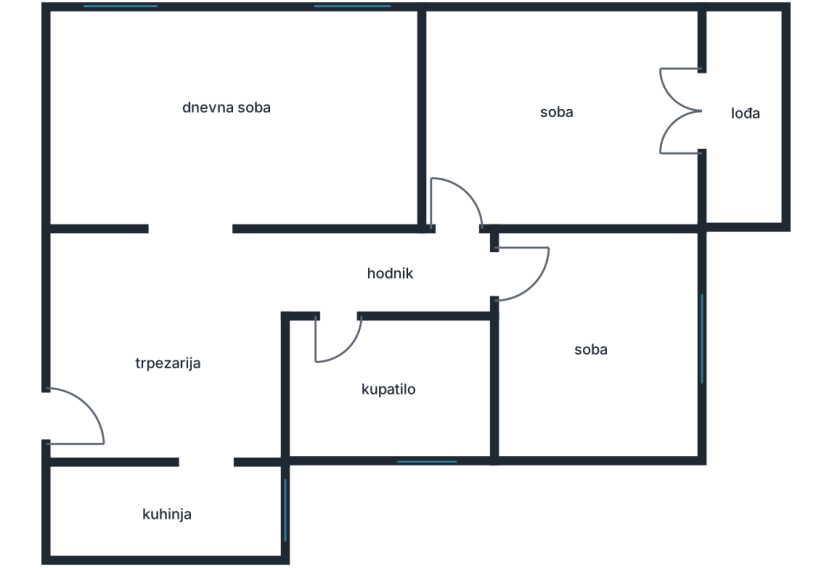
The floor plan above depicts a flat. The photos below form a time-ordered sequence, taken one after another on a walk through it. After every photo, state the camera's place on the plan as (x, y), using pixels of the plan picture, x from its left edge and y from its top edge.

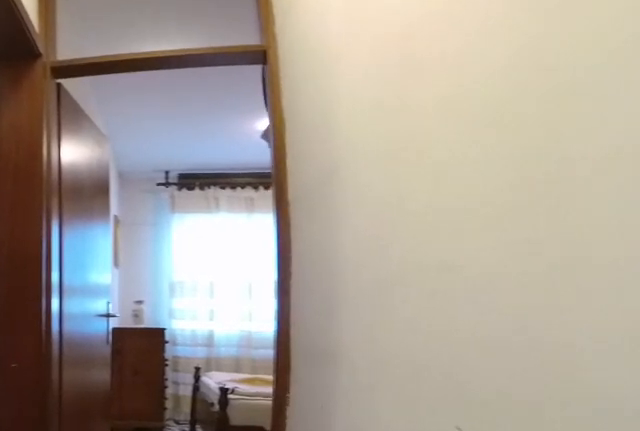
(347, 280)
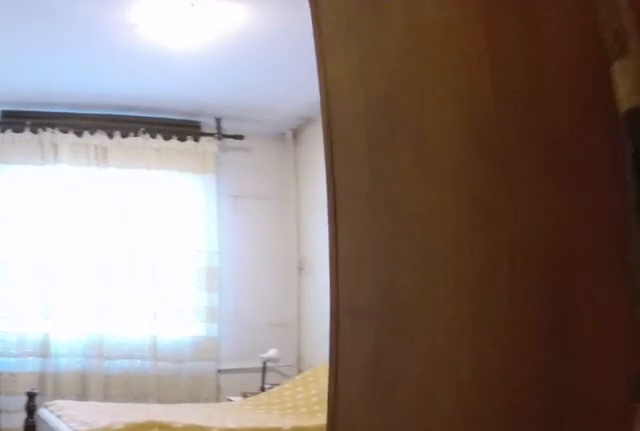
(429, 280)
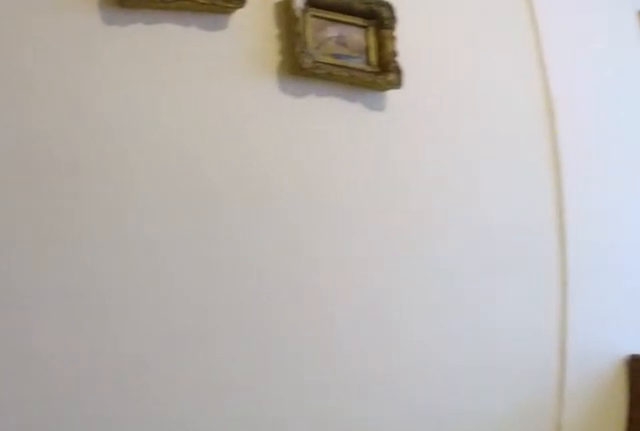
(534, 397)
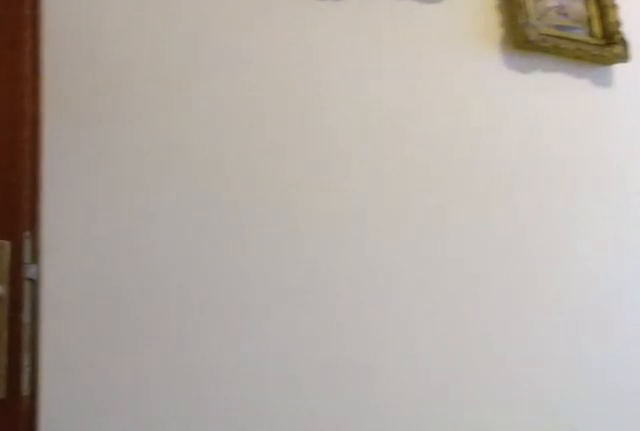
(541, 379)
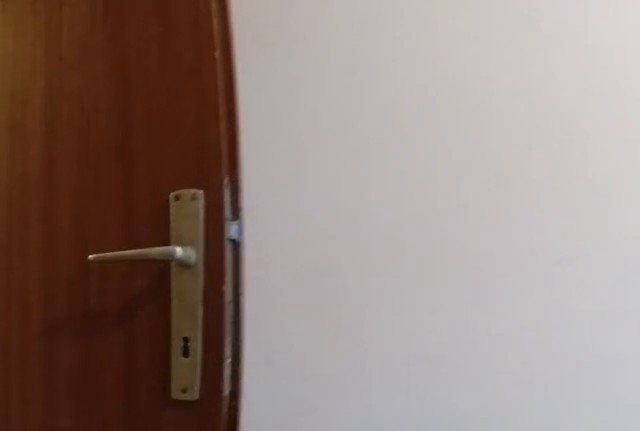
(550, 350)
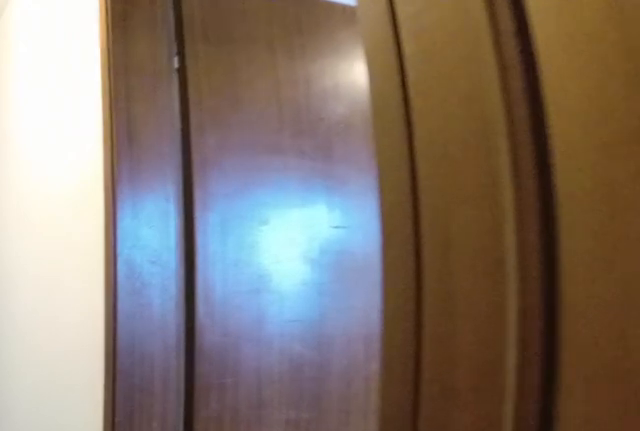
(526, 283)
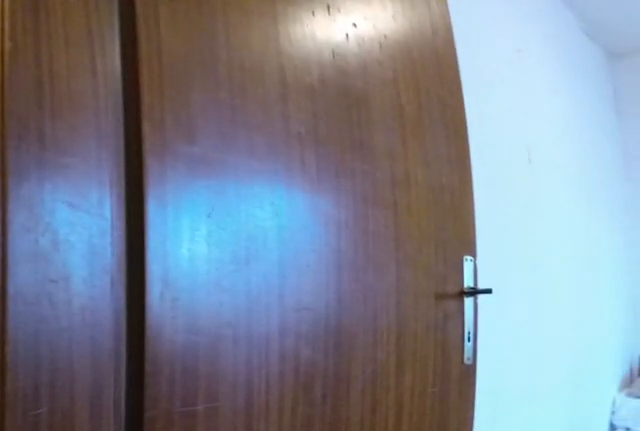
(479, 280)
